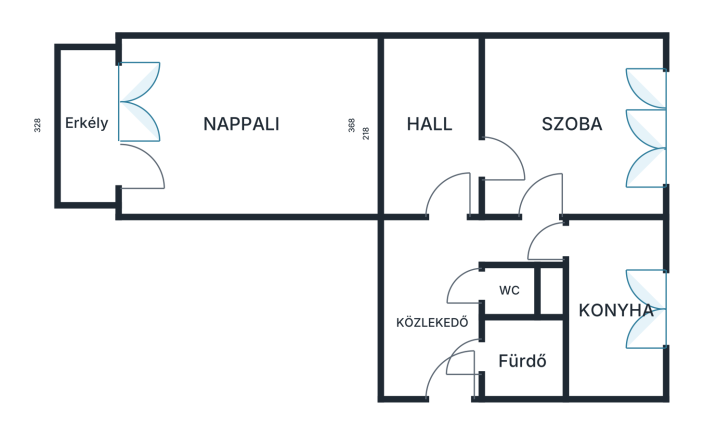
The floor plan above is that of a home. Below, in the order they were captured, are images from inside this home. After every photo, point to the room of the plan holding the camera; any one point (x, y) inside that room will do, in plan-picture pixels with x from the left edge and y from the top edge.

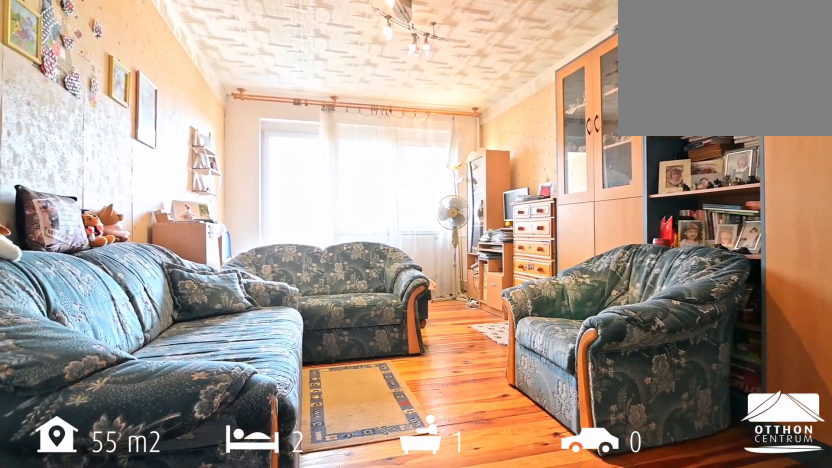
(246, 88)
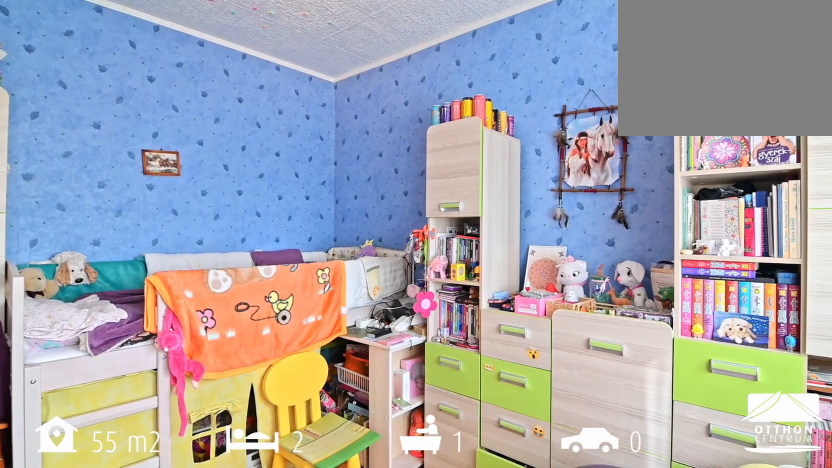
(577, 111)
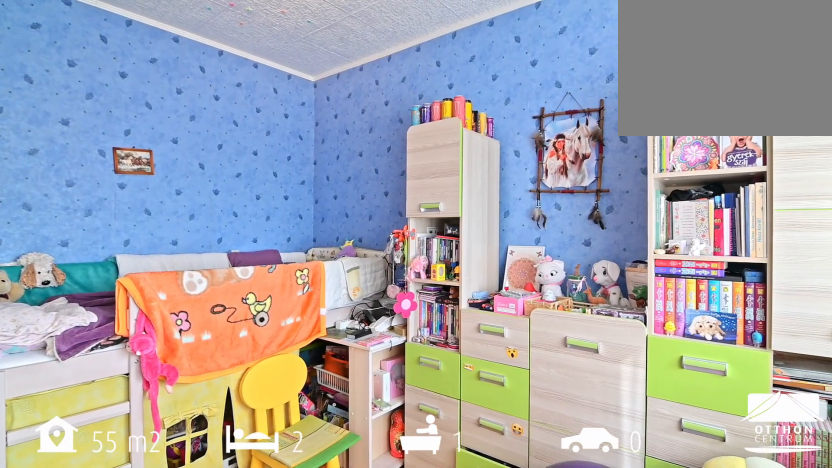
(577, 111)
